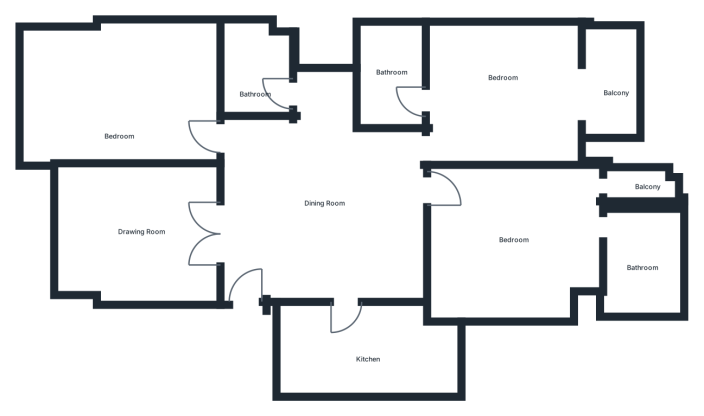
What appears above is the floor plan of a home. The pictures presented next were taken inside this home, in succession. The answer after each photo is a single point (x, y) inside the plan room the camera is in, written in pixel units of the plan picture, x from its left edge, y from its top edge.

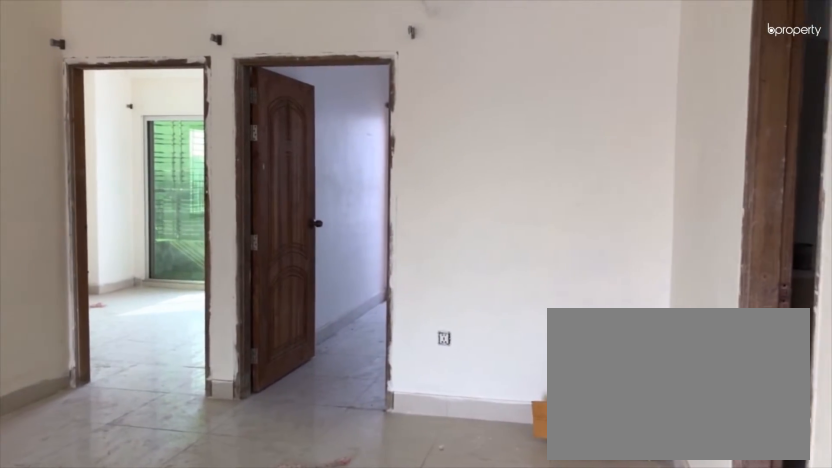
(310, 217)
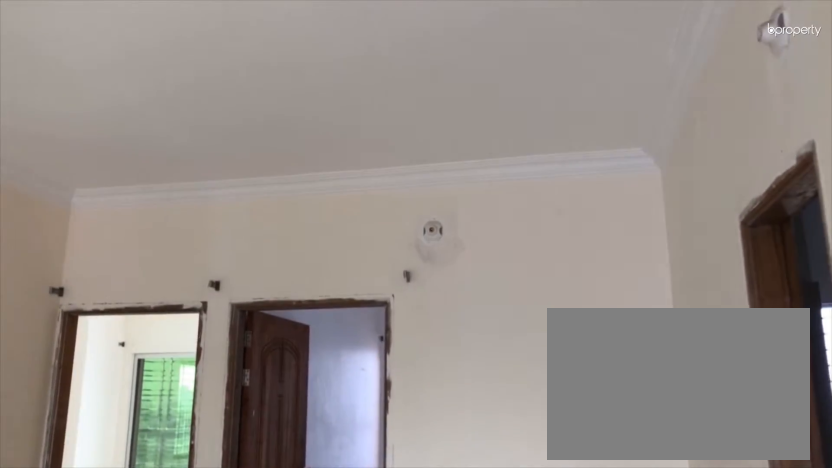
(310, 217)
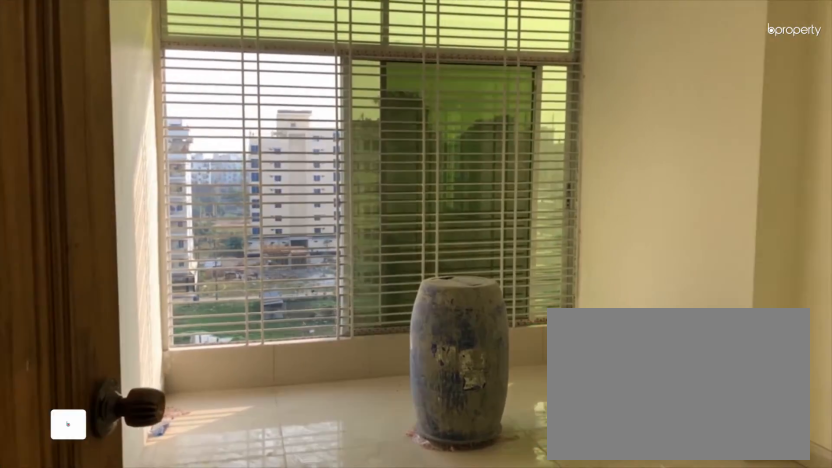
(118, 103)
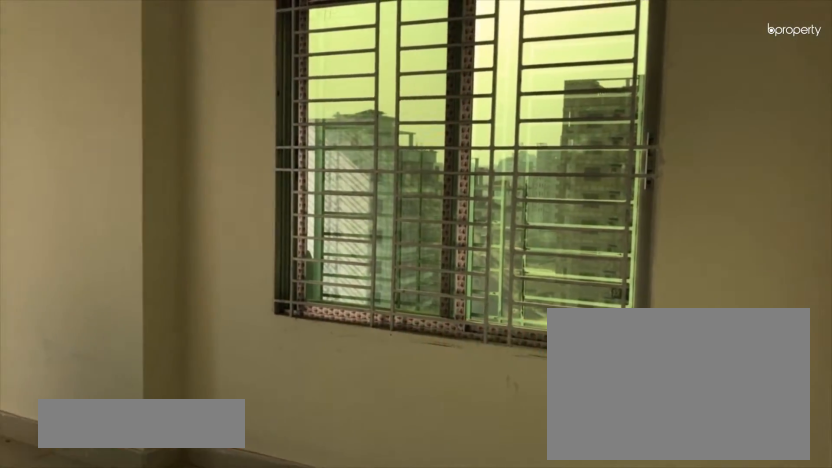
(118, 103)
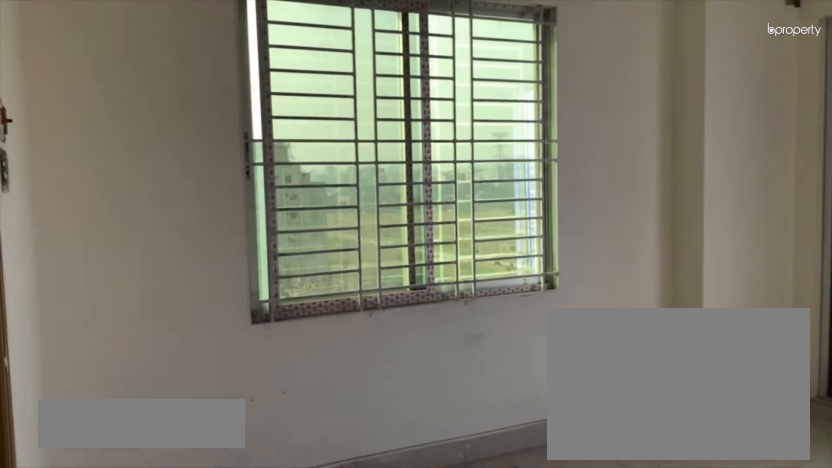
(502, 100)
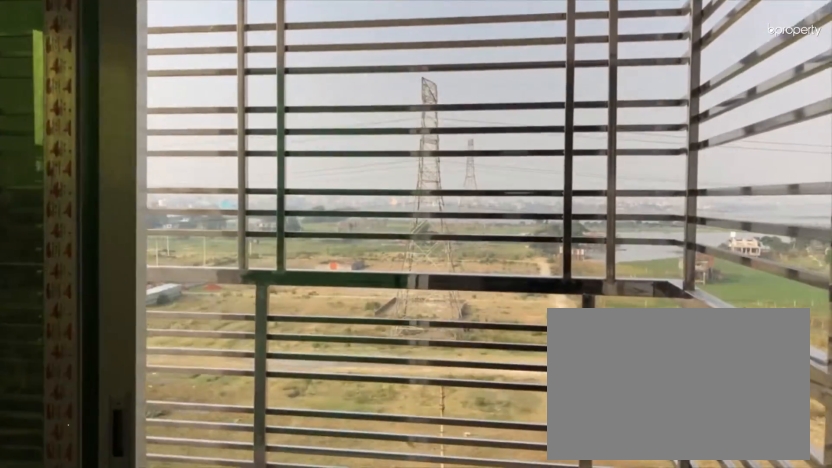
(620, 91)
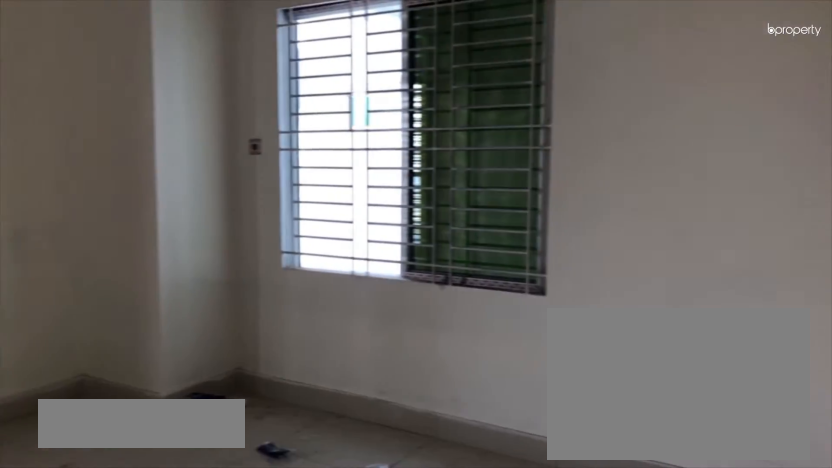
(525, 246)
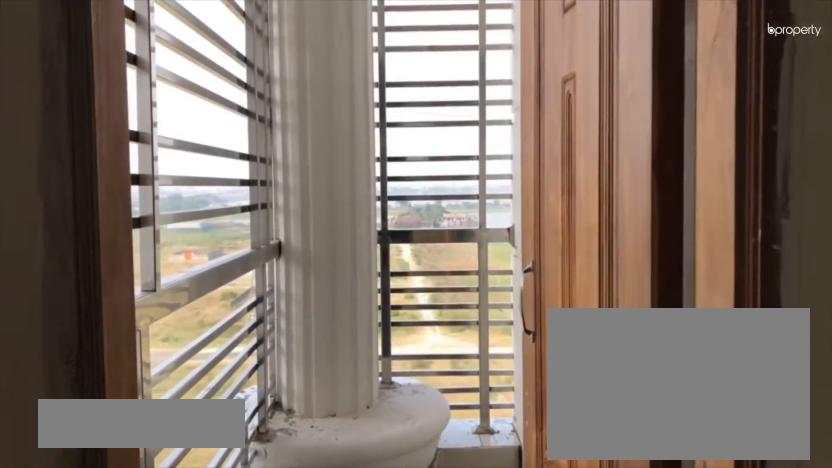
(648, 184)
